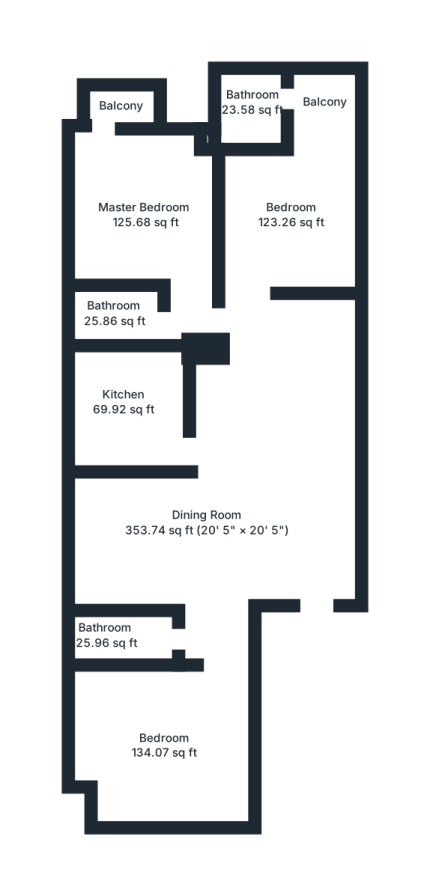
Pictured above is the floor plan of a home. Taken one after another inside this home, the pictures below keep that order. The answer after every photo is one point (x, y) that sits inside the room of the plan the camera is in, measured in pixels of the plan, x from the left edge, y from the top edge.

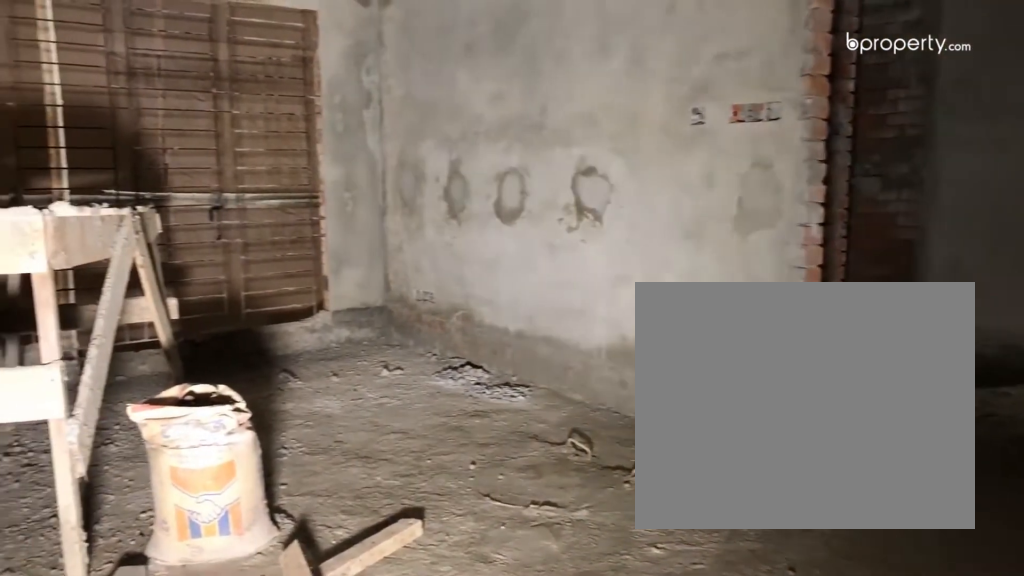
(231, 529)
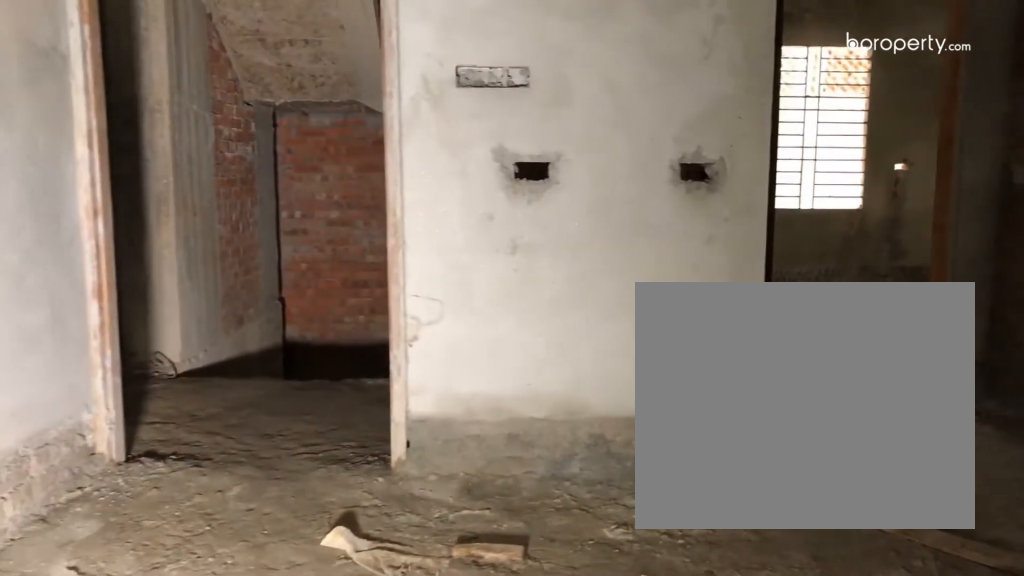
(231, 528)
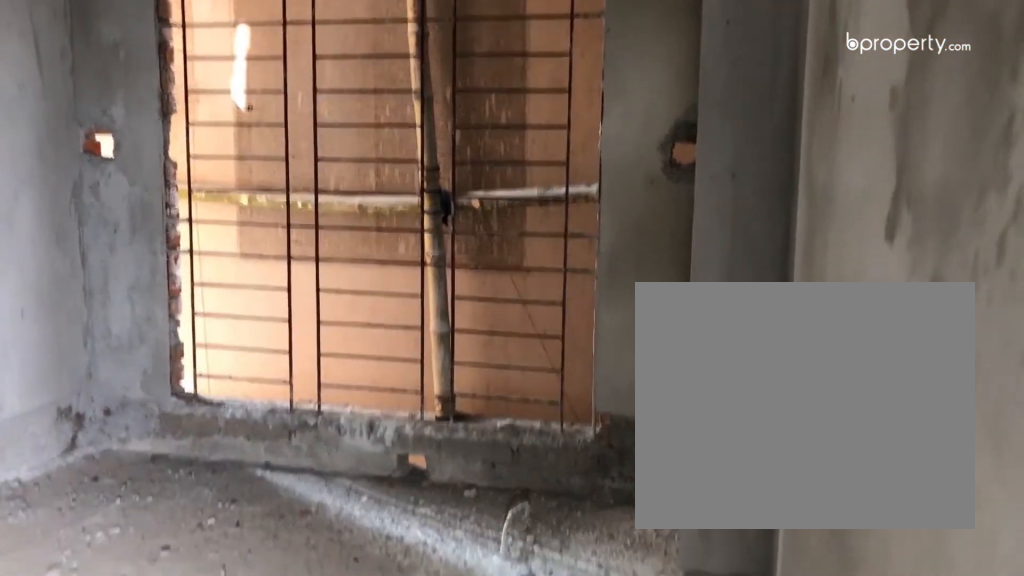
(166, 745)
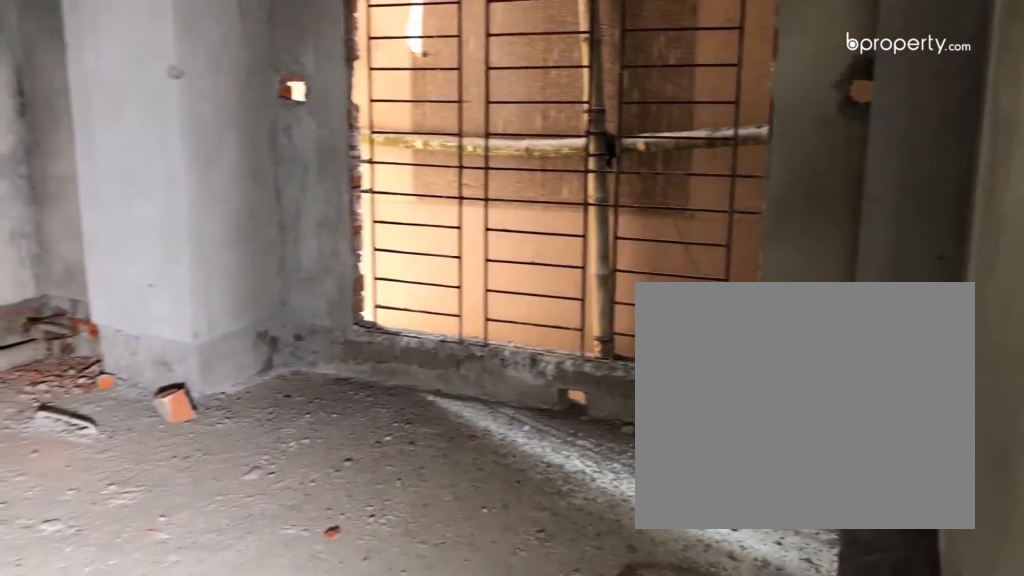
(166, 745)
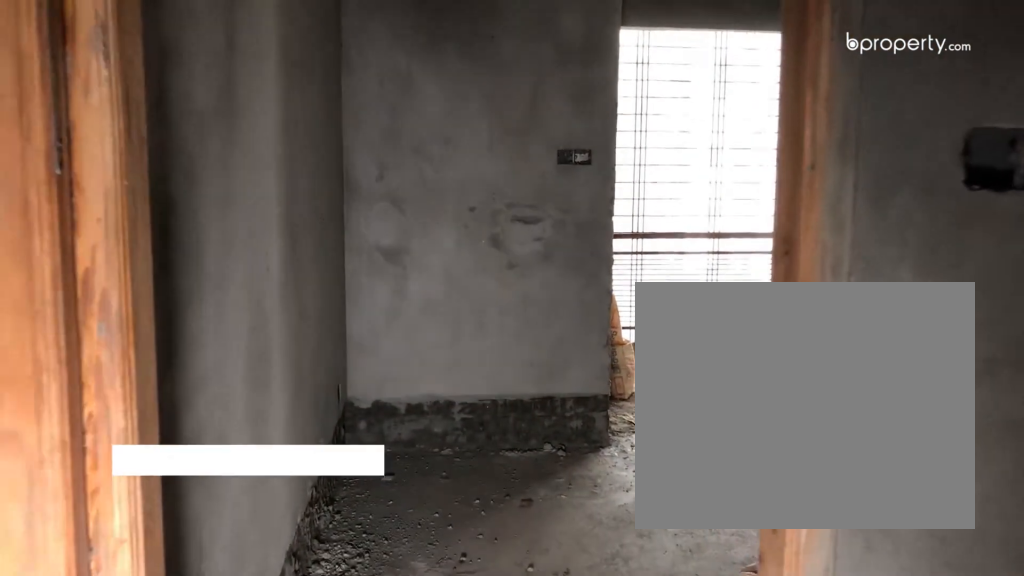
(290, 216)
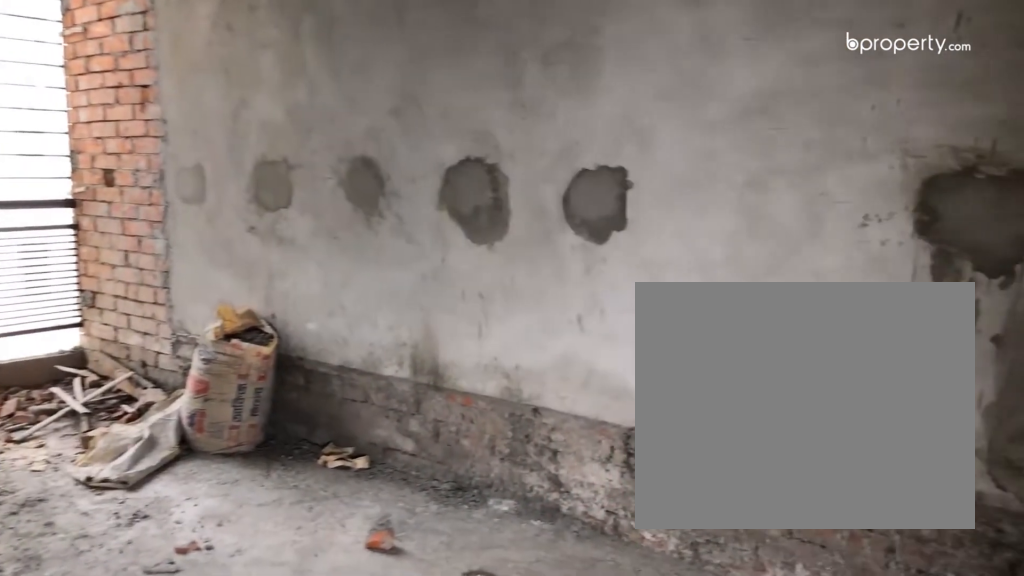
(290, 216)
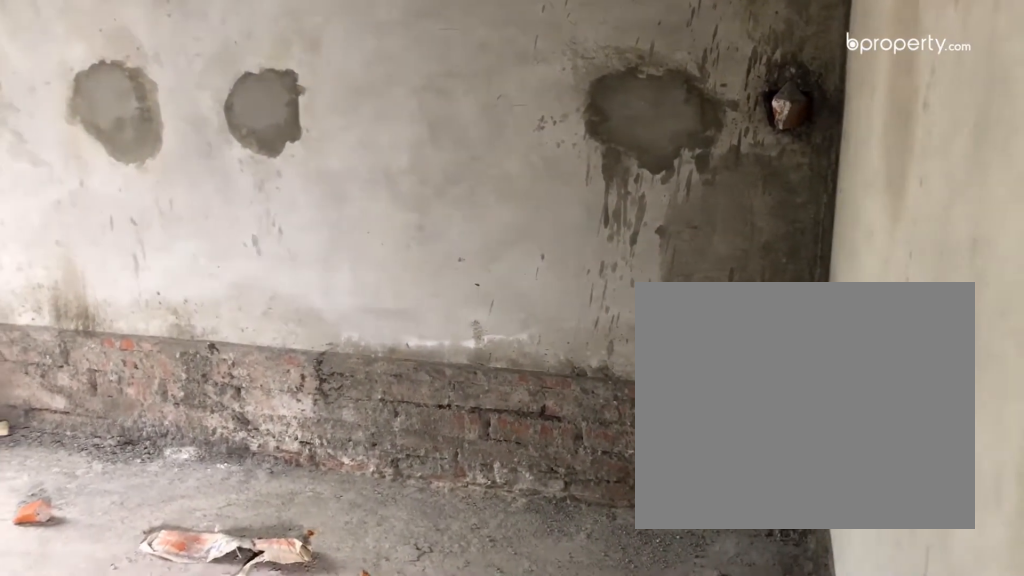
(290, 216)
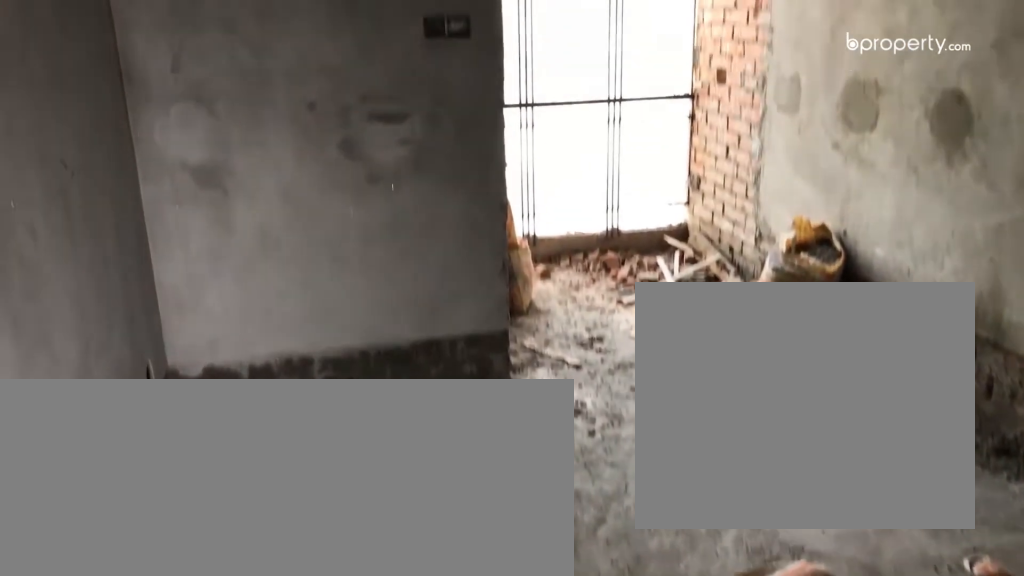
(290, 216)
